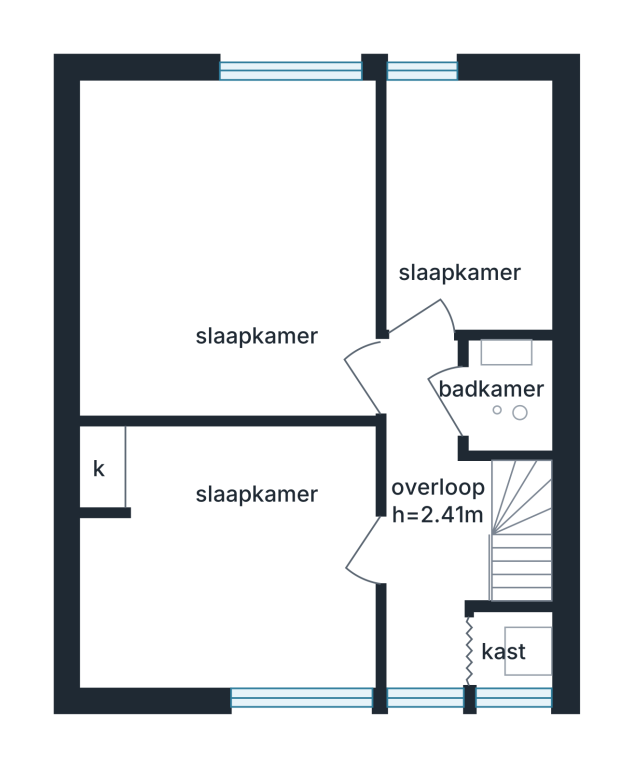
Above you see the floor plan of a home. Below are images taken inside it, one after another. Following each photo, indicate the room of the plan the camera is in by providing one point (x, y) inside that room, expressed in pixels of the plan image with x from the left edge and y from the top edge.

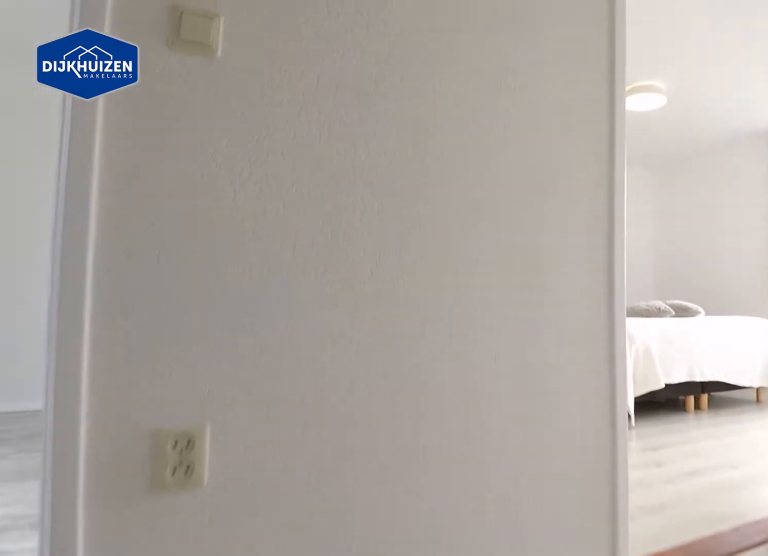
(429, 516)
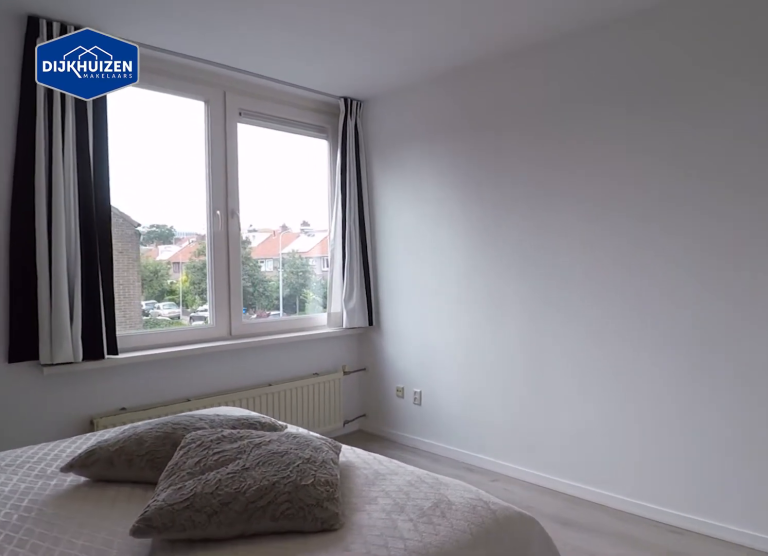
(273, 400)
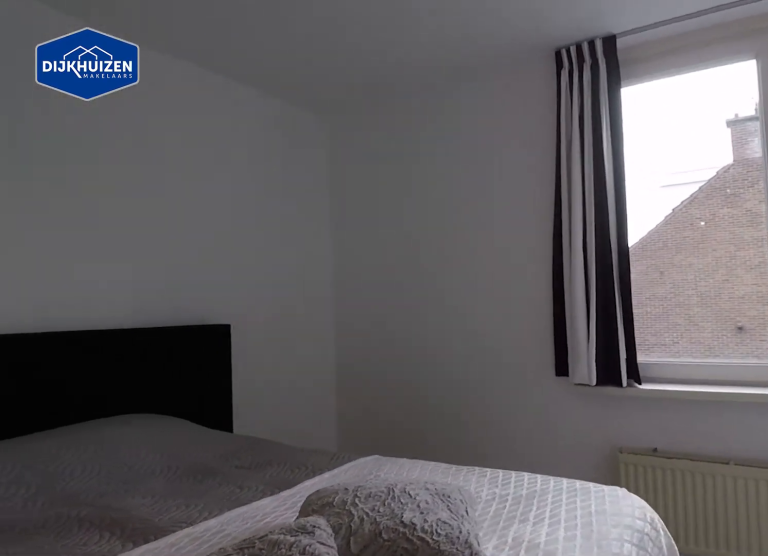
(273, 400)
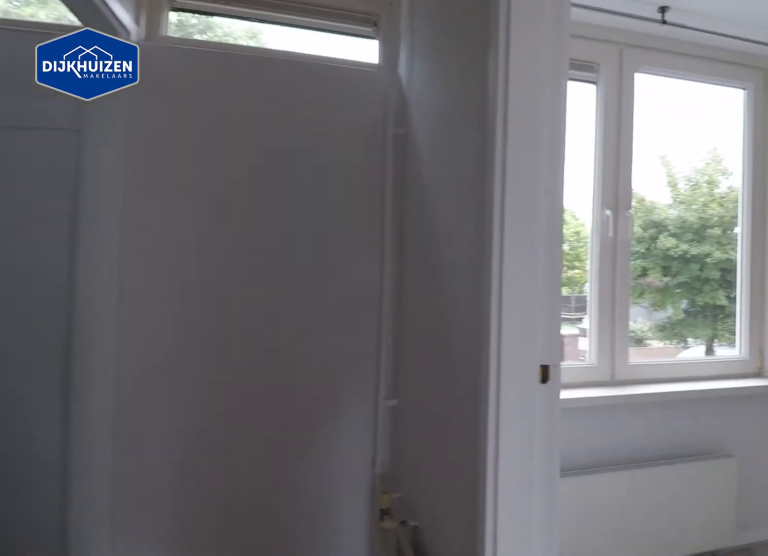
(429, 516)
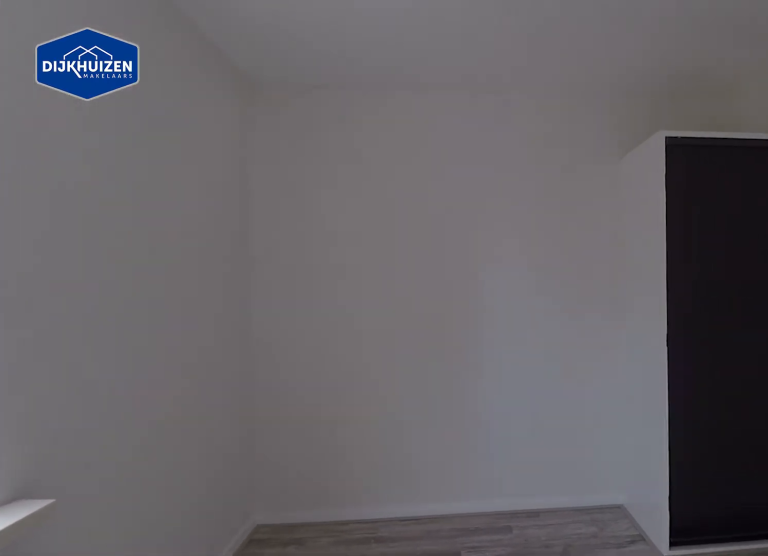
(270, 435)
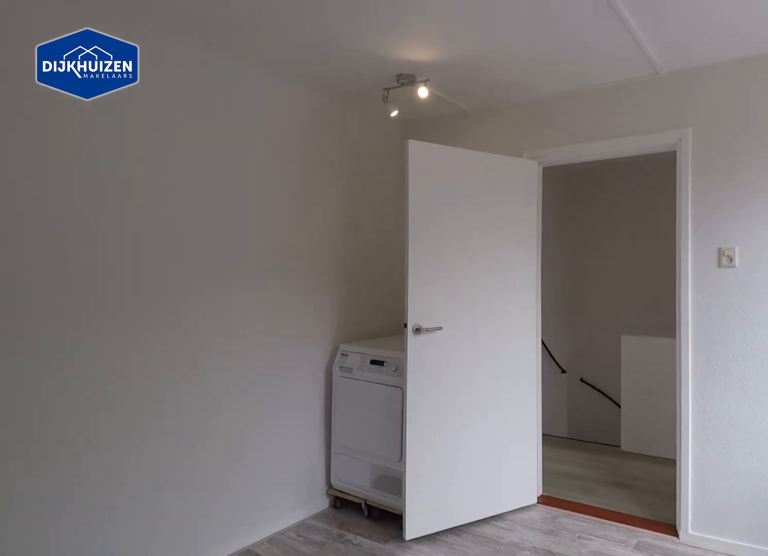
(270, 435)
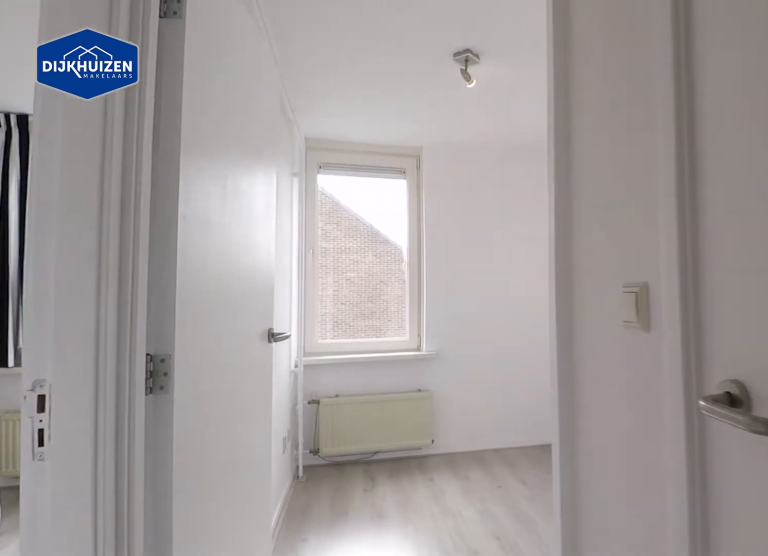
(429, 516)
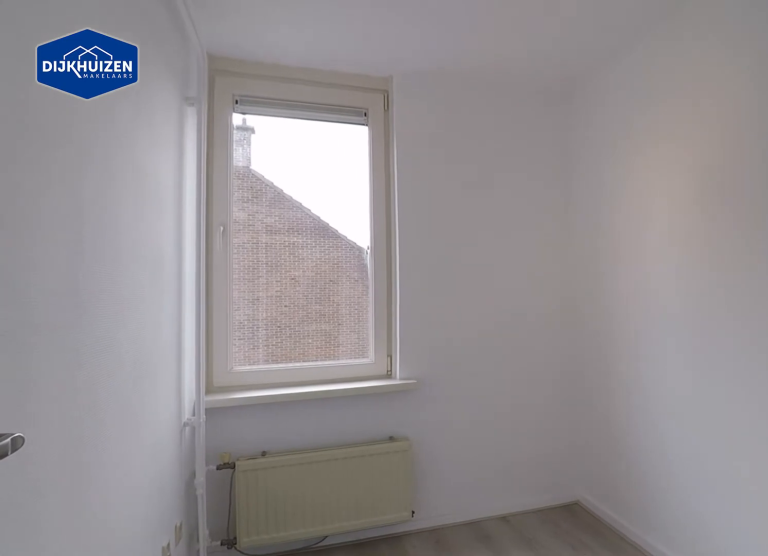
(467, 205)
